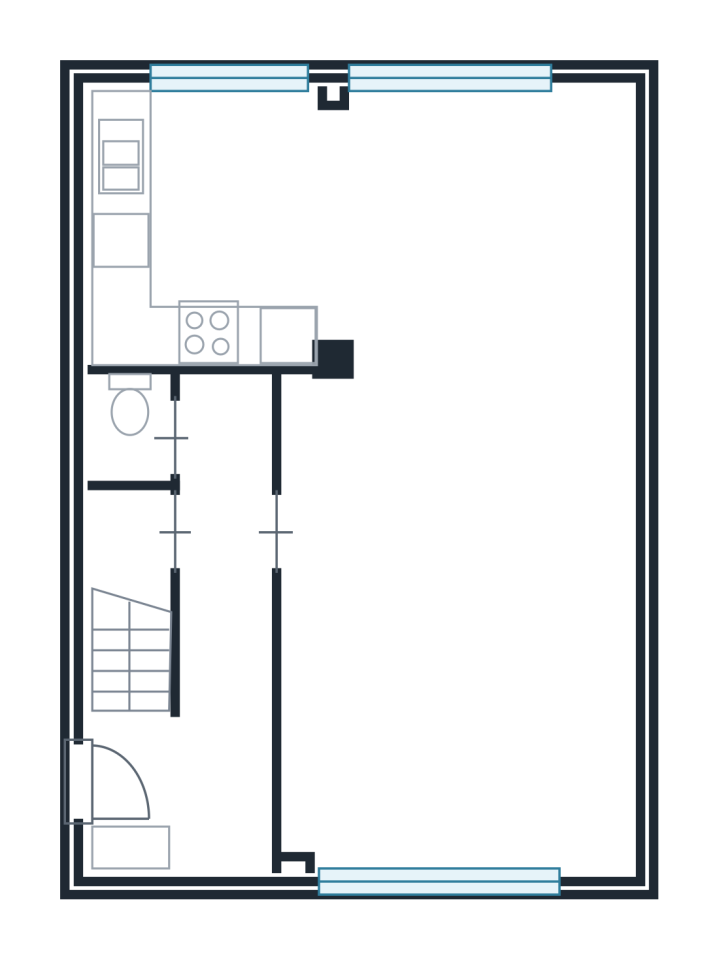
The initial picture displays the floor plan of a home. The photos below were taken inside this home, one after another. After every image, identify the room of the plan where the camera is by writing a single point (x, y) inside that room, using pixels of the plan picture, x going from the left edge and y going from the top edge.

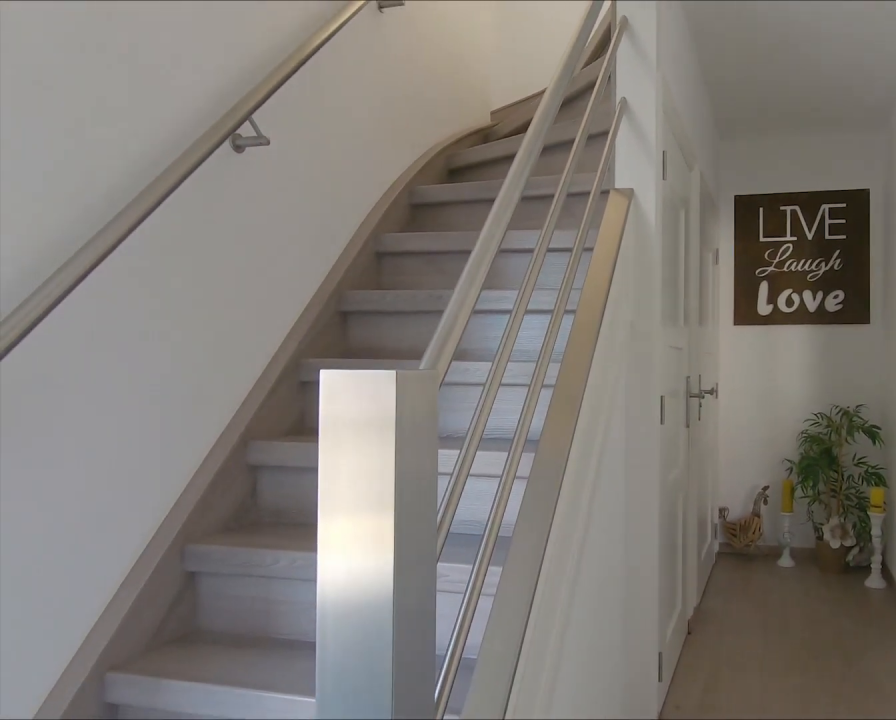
(208, 649)
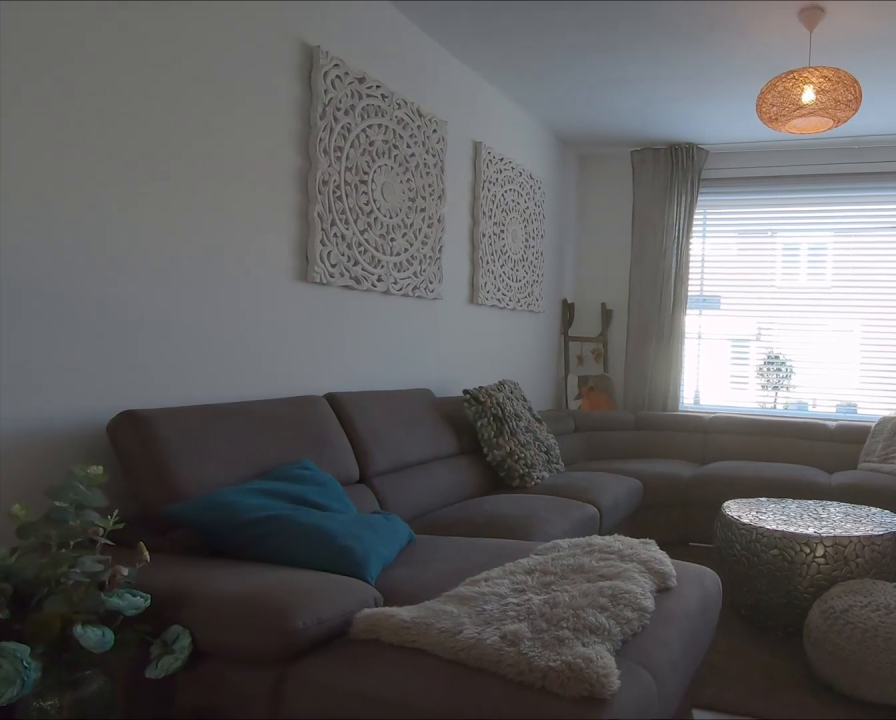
(465, 496)
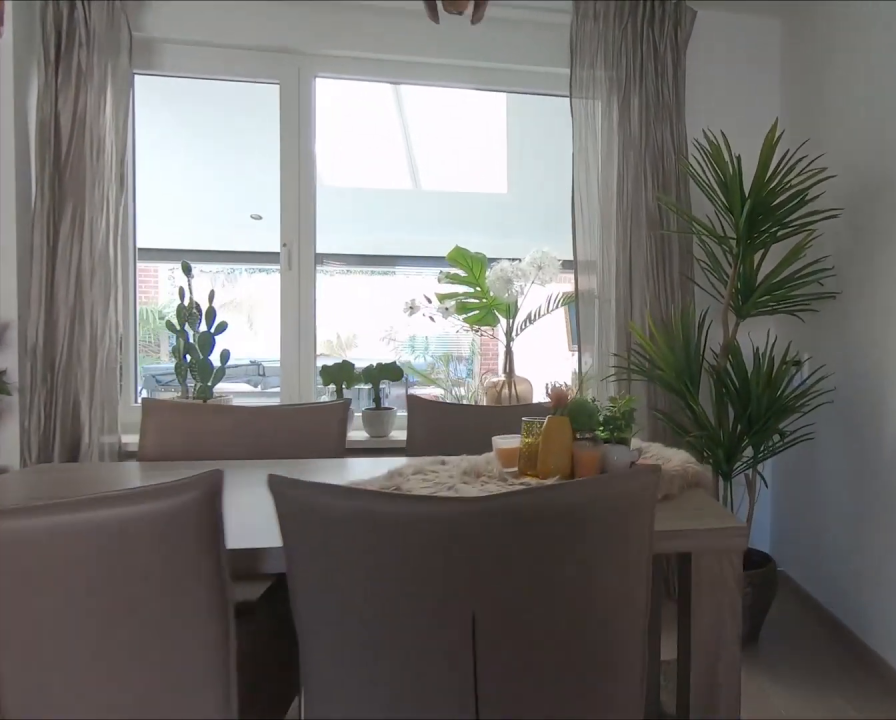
(465, 496)
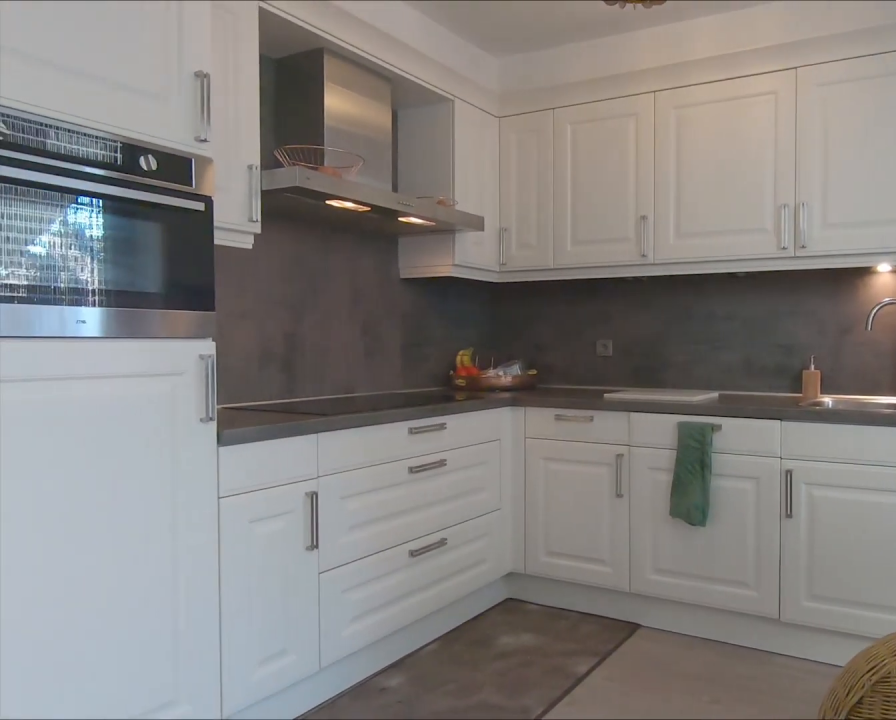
(249, 201)
